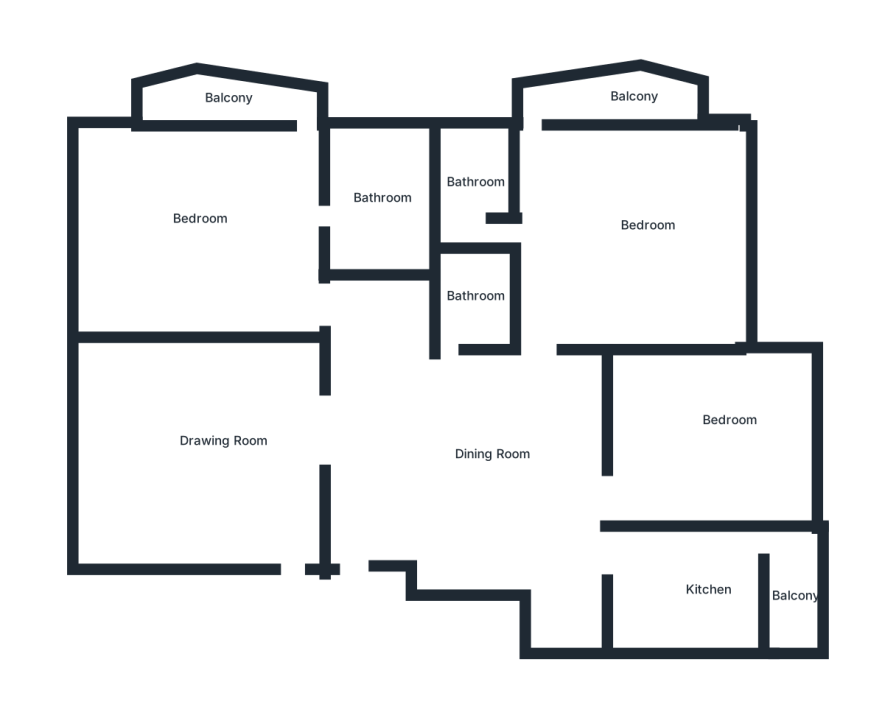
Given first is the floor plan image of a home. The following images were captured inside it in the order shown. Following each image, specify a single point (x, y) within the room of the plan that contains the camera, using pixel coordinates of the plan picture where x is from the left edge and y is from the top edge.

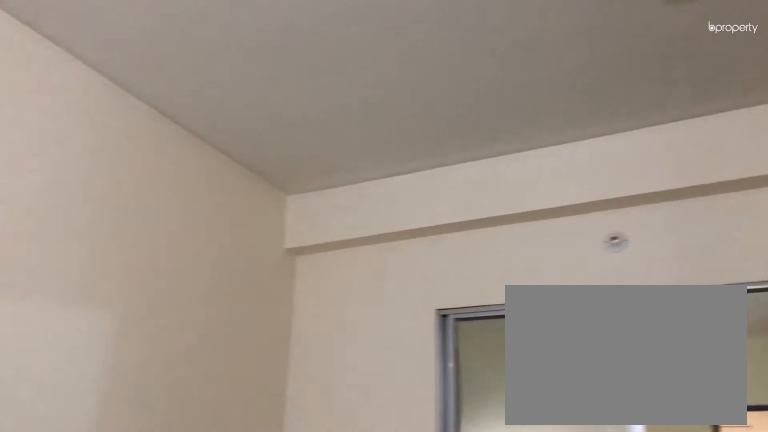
(181, 450)
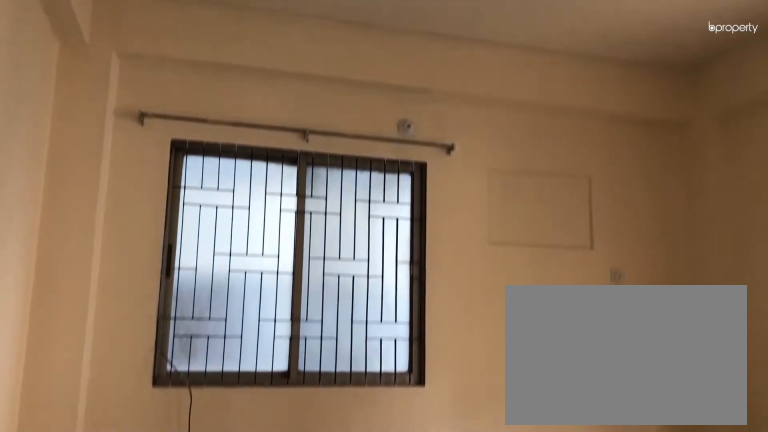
(198, 212)
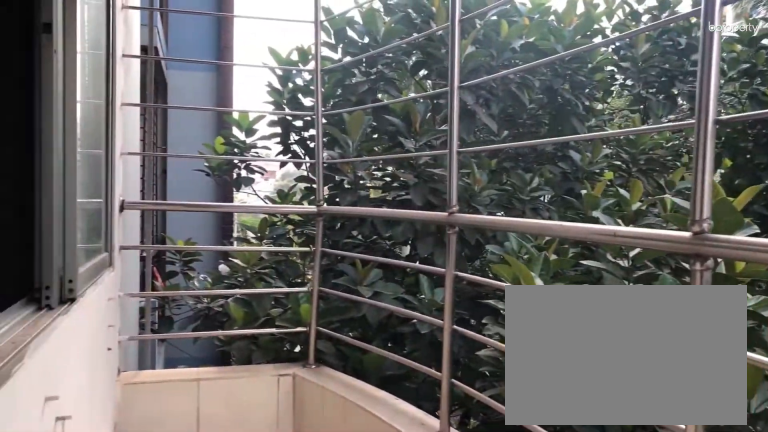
(213, 105)
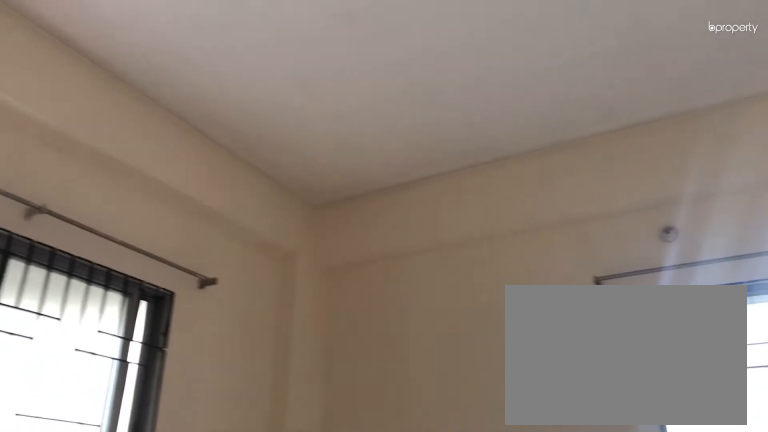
(632, 225)
